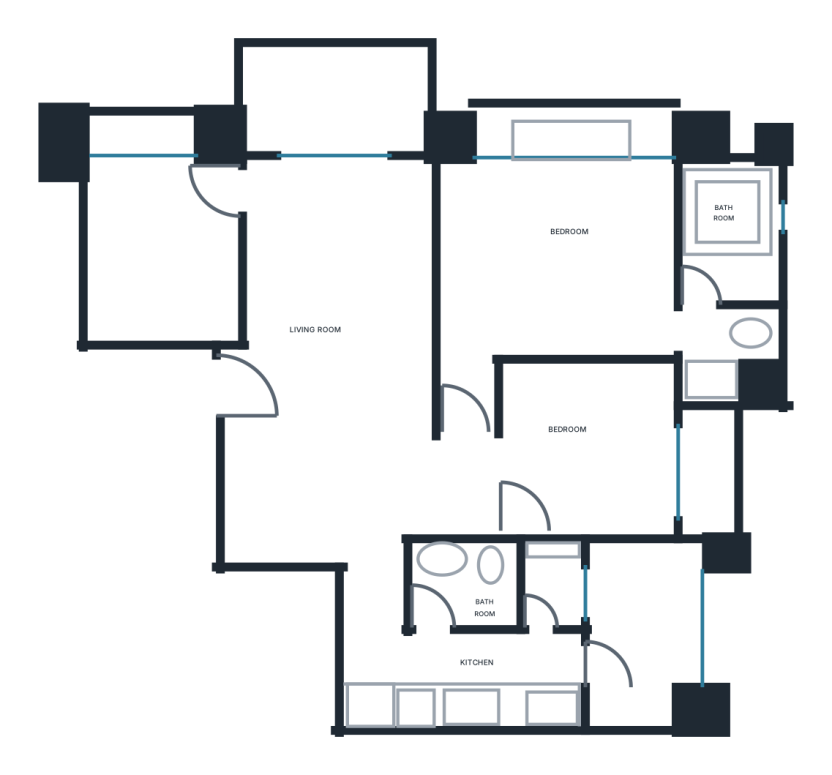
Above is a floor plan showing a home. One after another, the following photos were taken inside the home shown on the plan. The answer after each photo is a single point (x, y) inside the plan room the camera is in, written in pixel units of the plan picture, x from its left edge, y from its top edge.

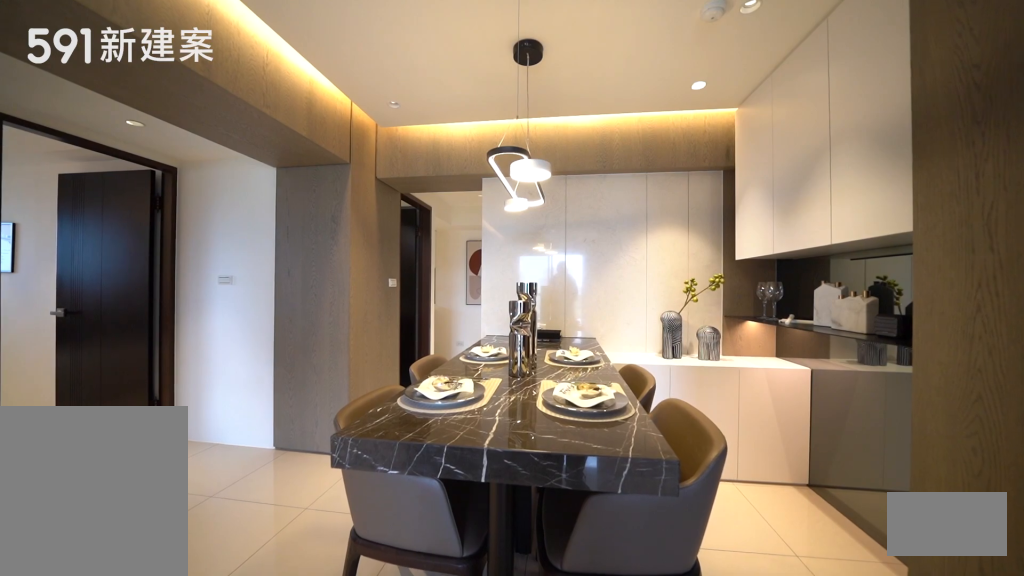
(308, 487)
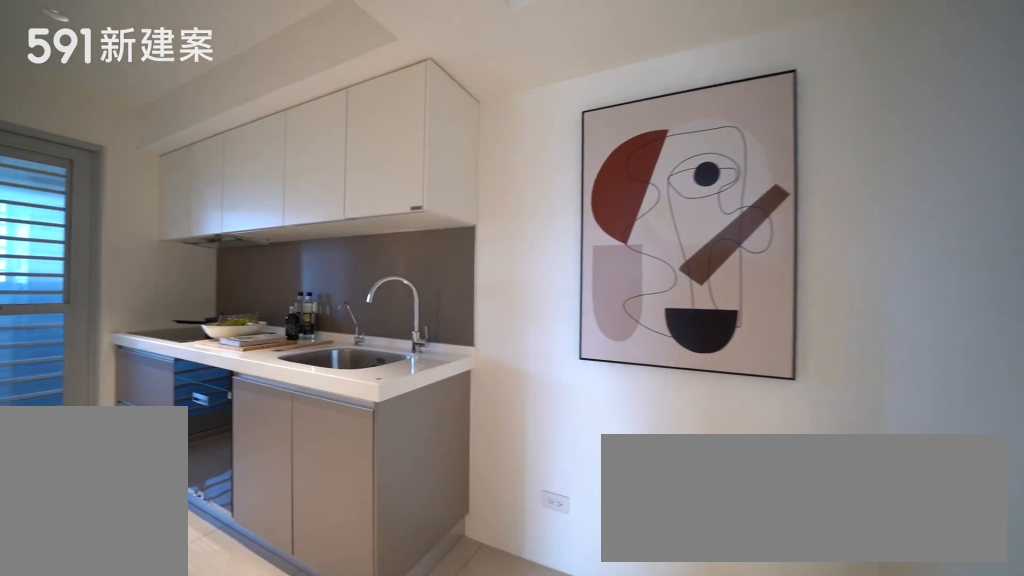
(464, 686)
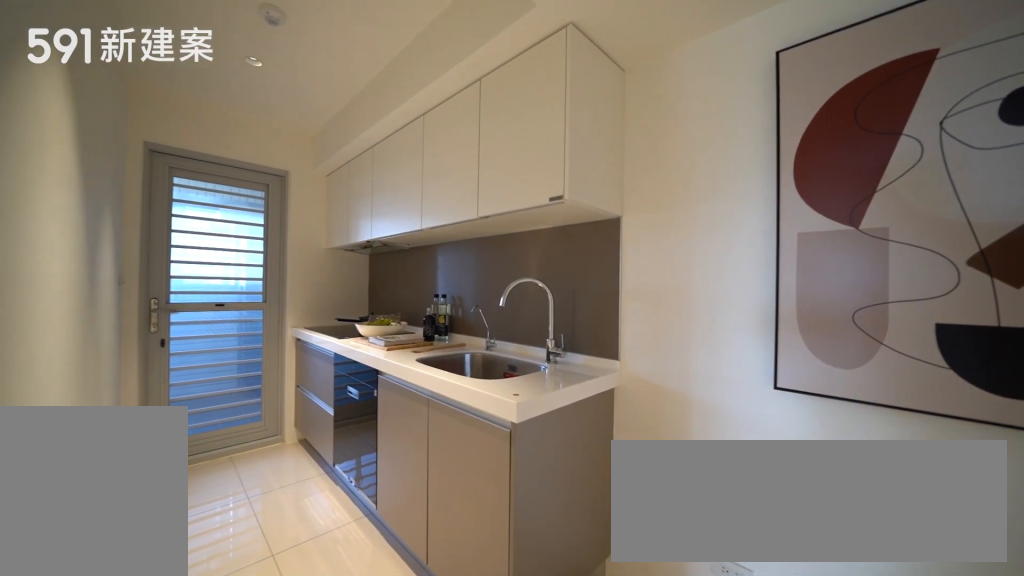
(464, 686)
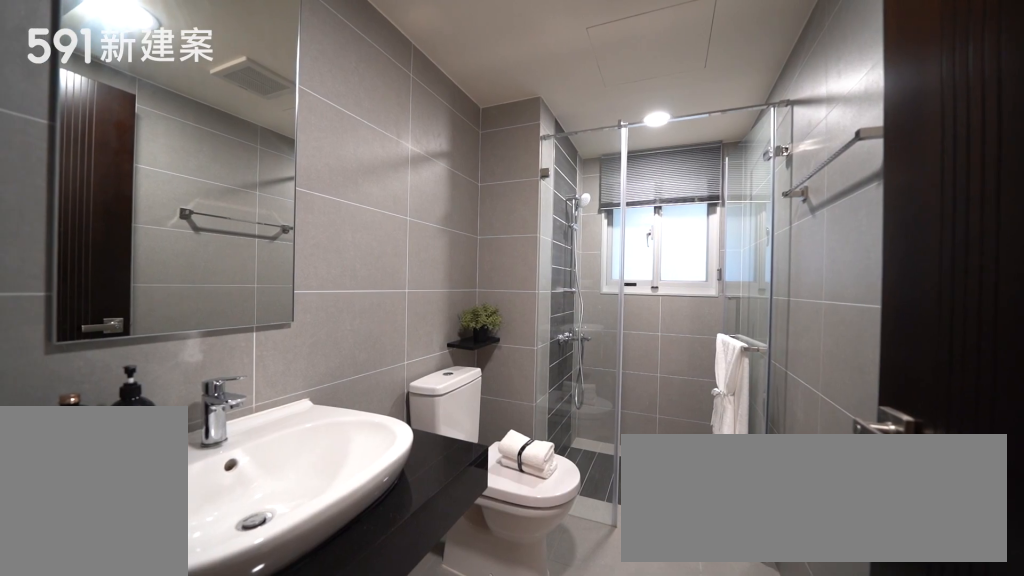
(493, 585)
